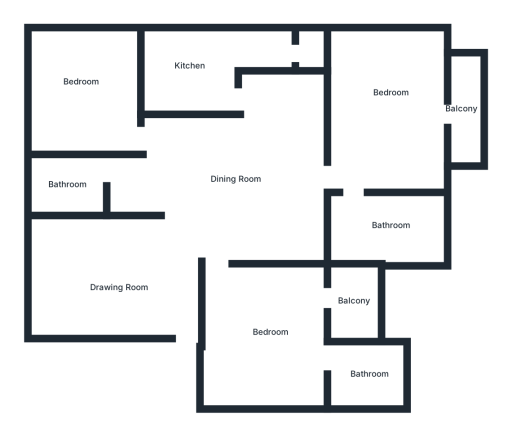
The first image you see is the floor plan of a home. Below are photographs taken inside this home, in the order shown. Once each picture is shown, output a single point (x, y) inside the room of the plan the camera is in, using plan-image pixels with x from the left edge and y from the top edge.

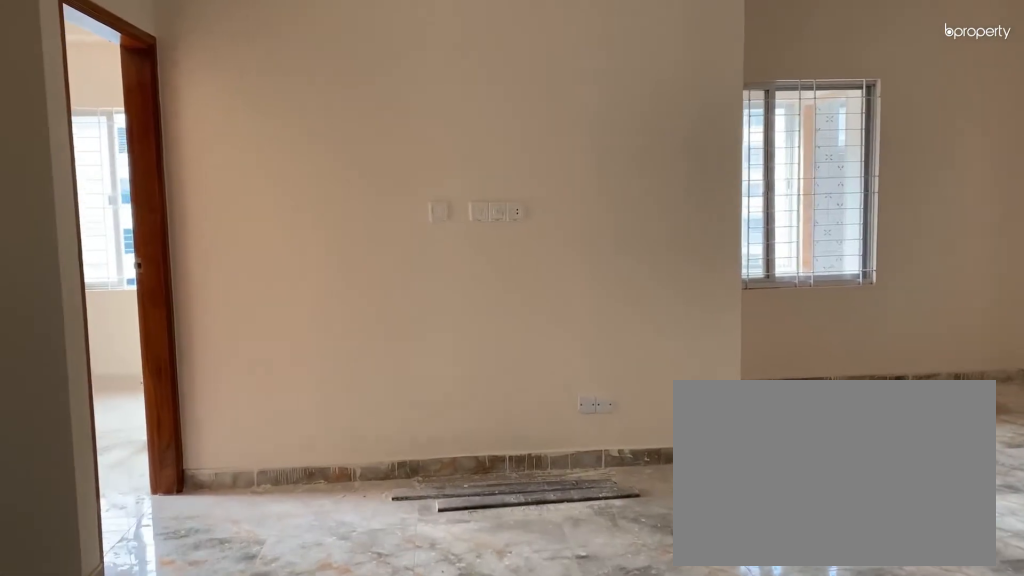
(239, 165)
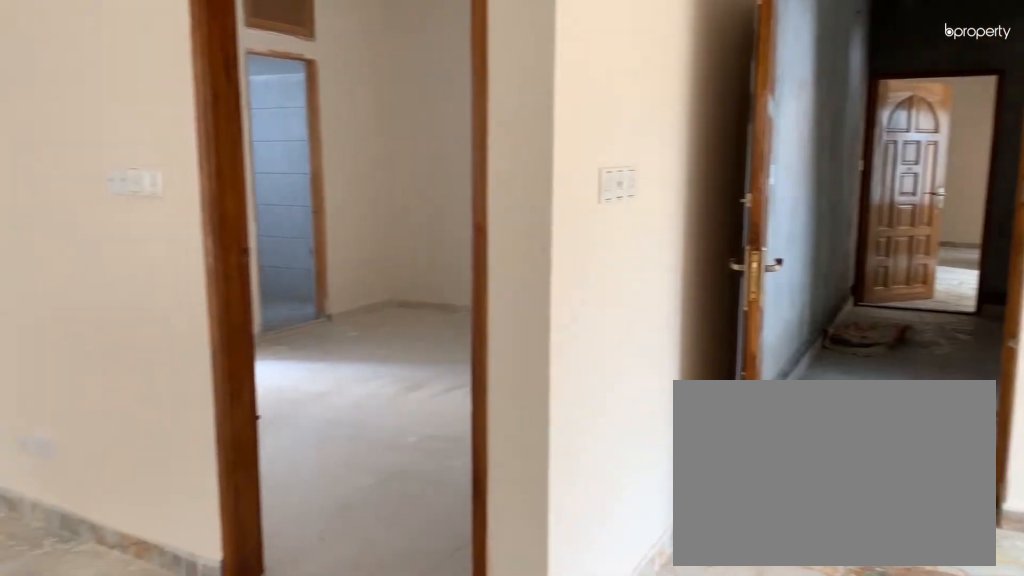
(239, 165)
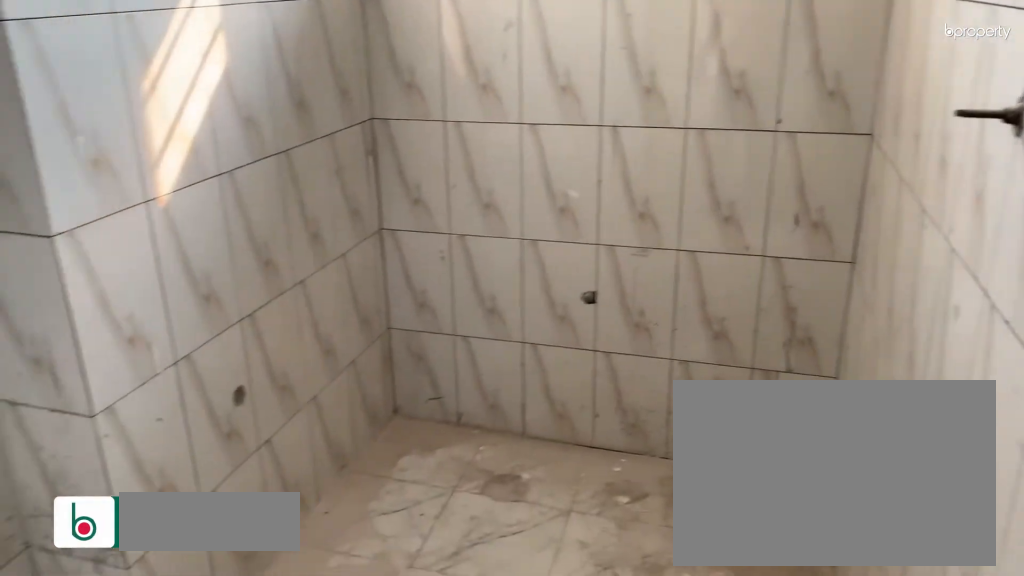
(66, 186)
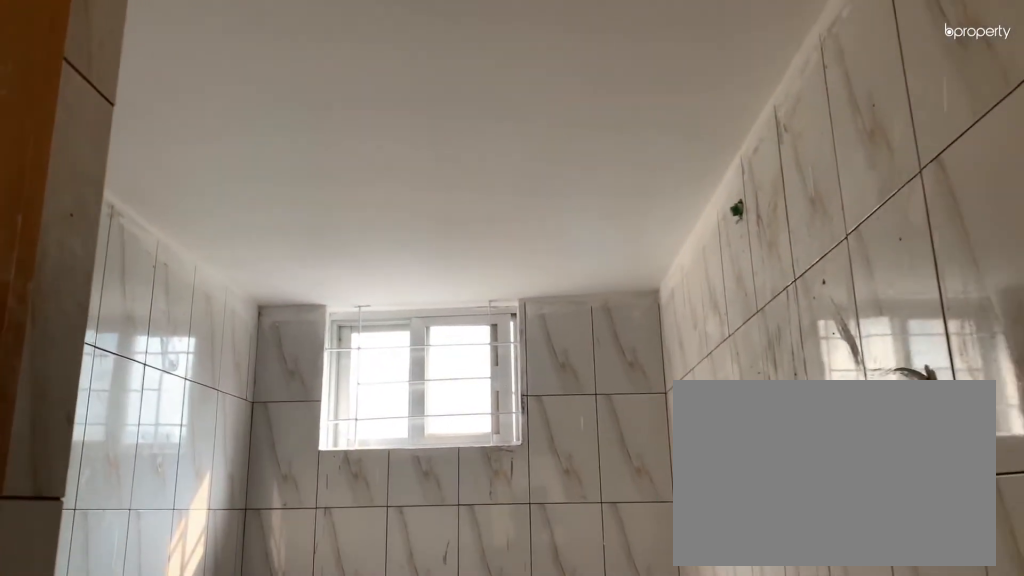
(66, 186)
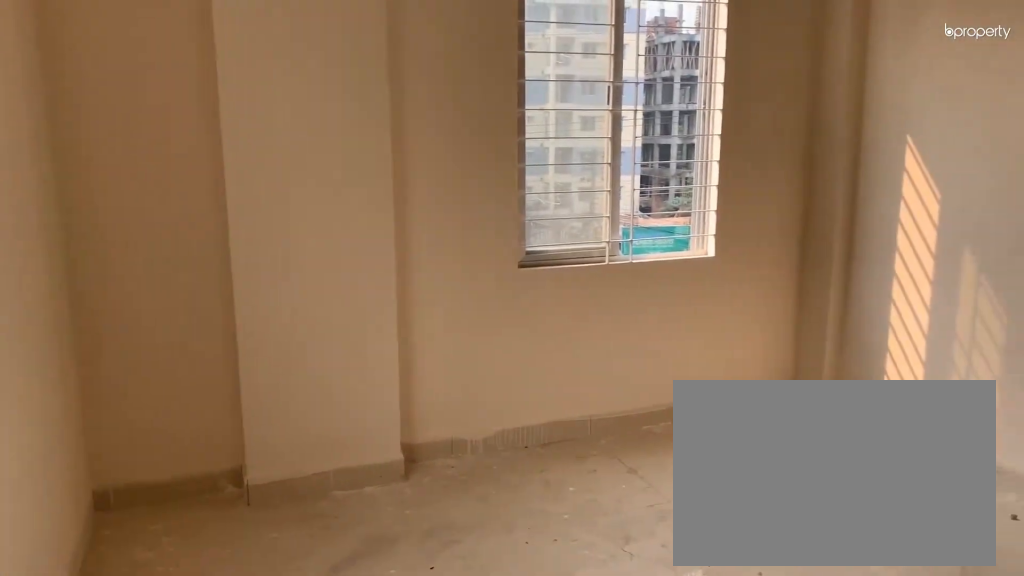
(90, 85)
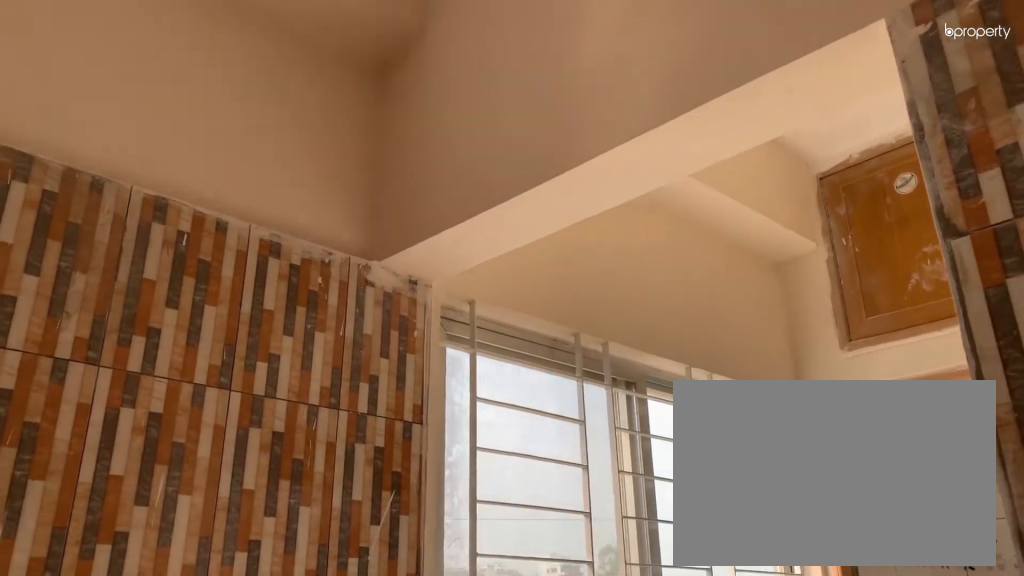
(199, 69)
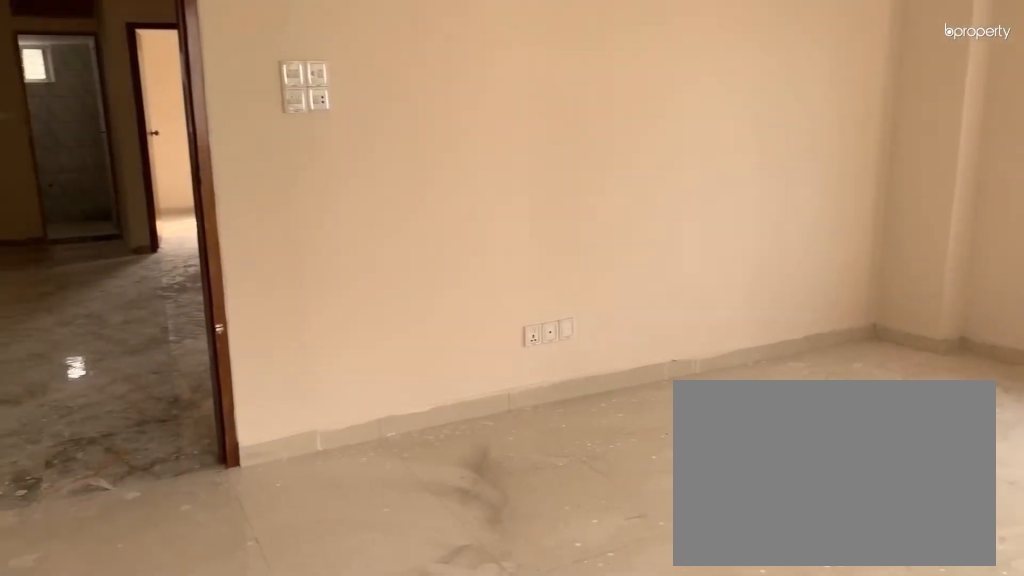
(383, 99)
